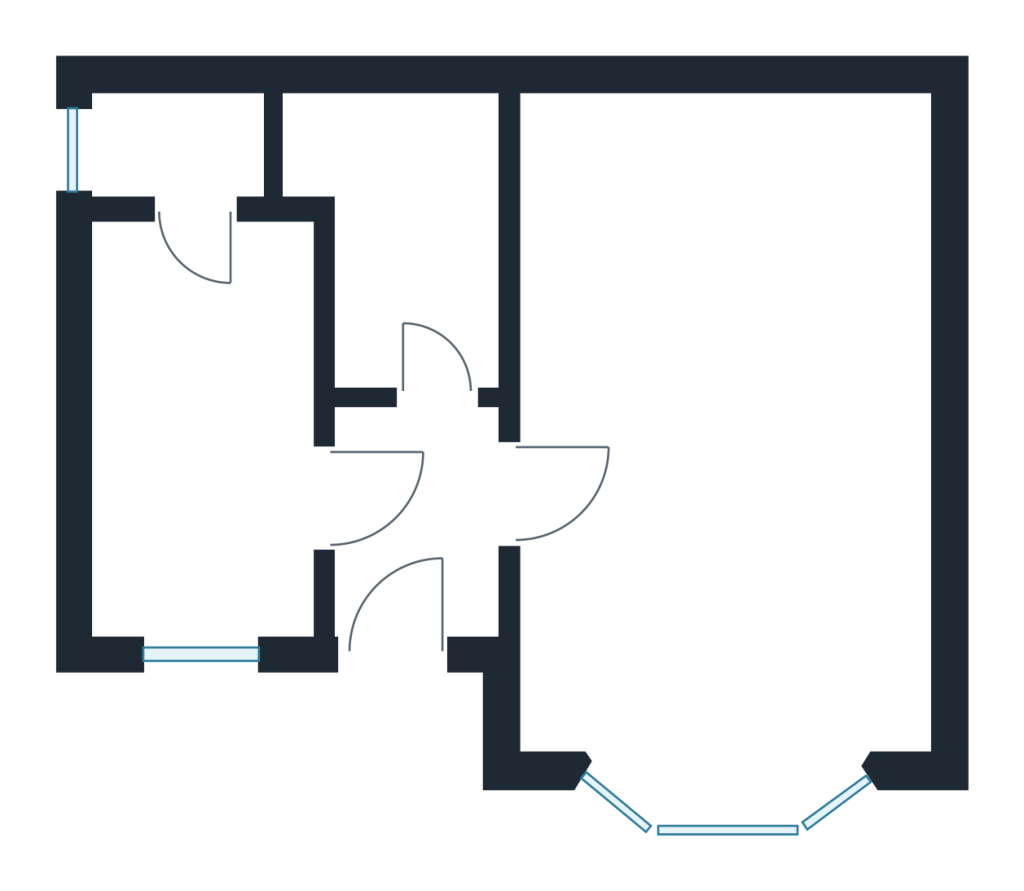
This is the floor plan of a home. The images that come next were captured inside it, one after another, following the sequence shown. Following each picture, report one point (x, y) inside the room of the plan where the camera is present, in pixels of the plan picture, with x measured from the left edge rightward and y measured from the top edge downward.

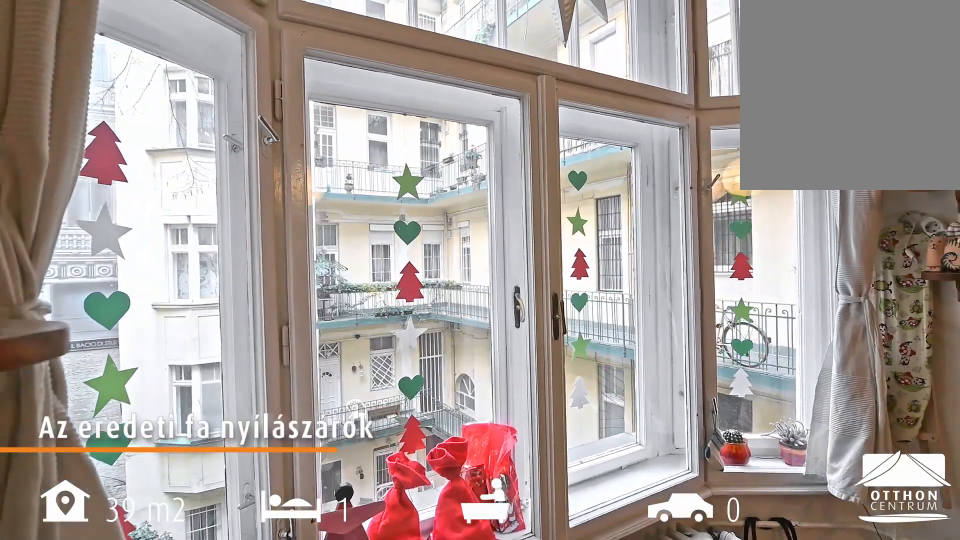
(724, 422)
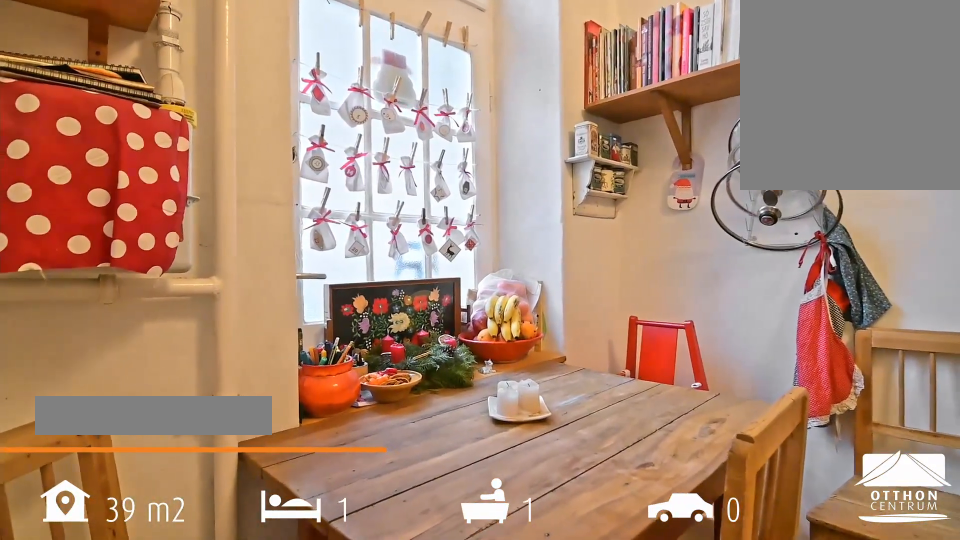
(199, 450)
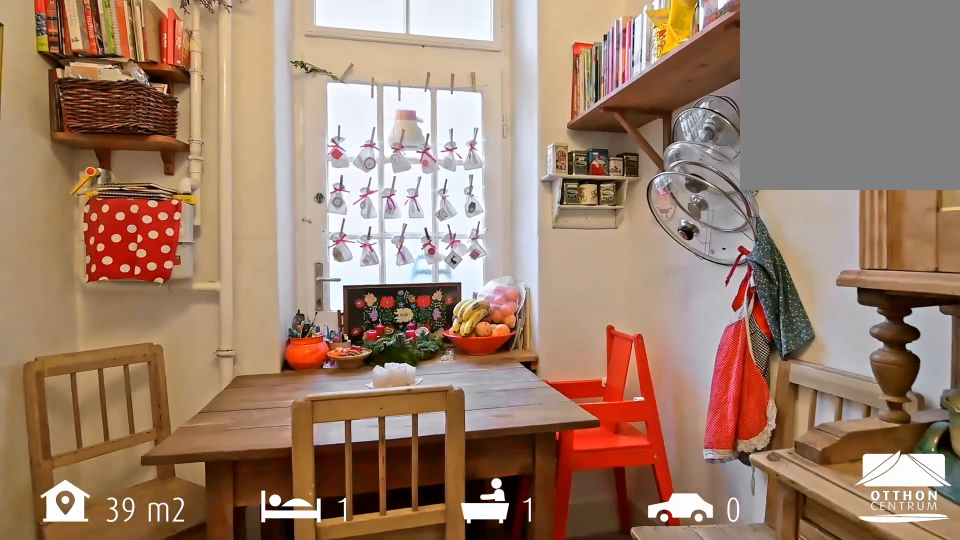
(199, 451)
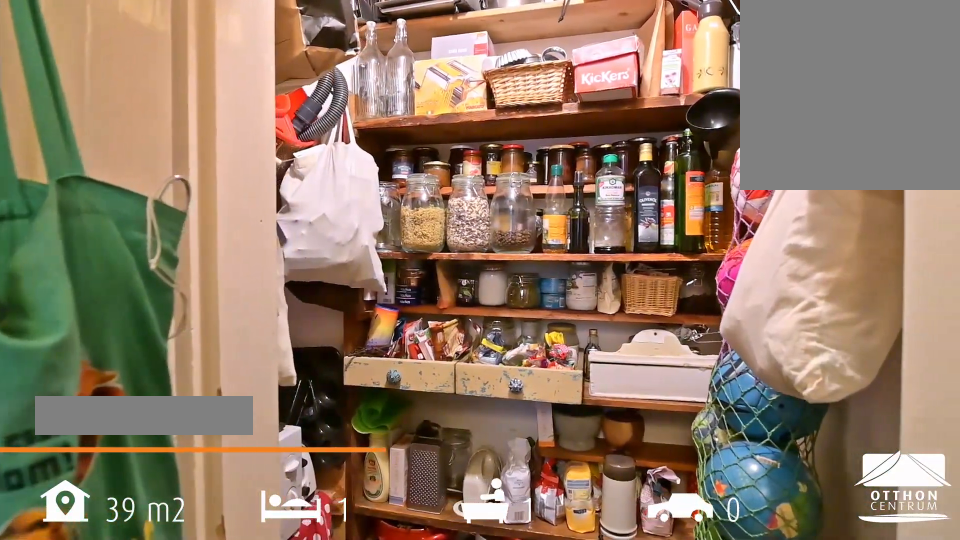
(178, 148)
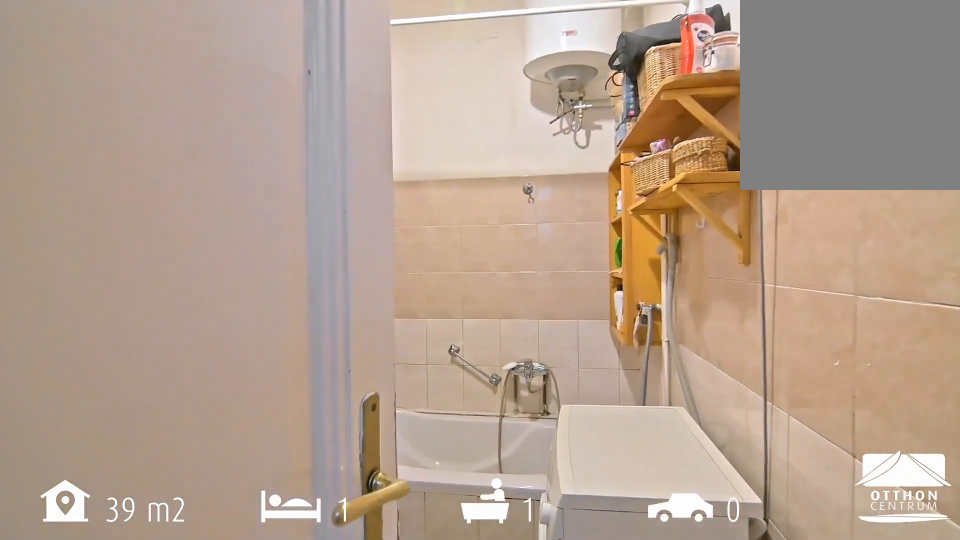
(408, 226)
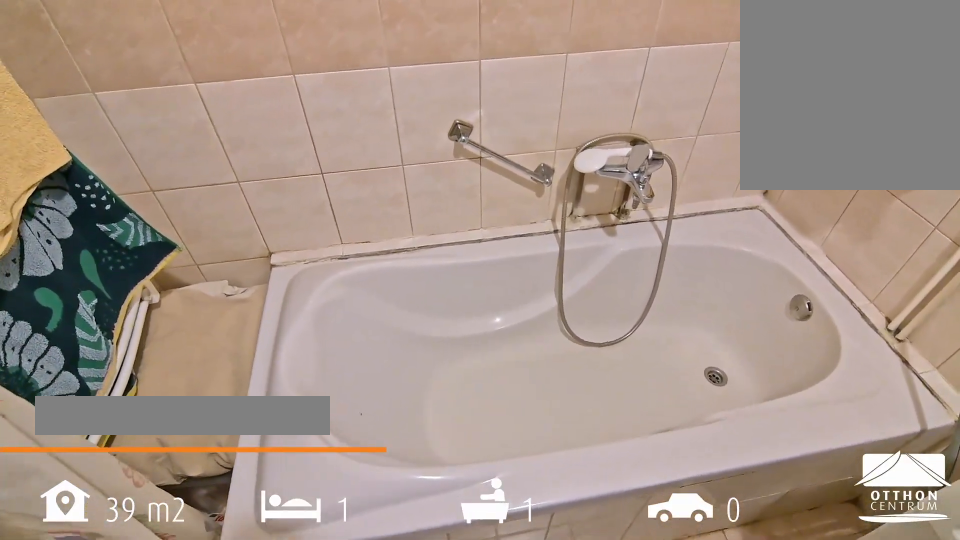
(408, 227)
